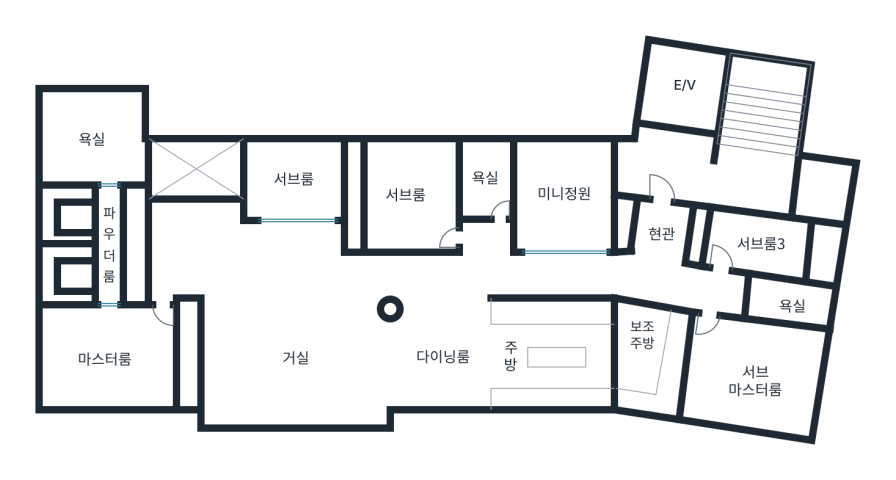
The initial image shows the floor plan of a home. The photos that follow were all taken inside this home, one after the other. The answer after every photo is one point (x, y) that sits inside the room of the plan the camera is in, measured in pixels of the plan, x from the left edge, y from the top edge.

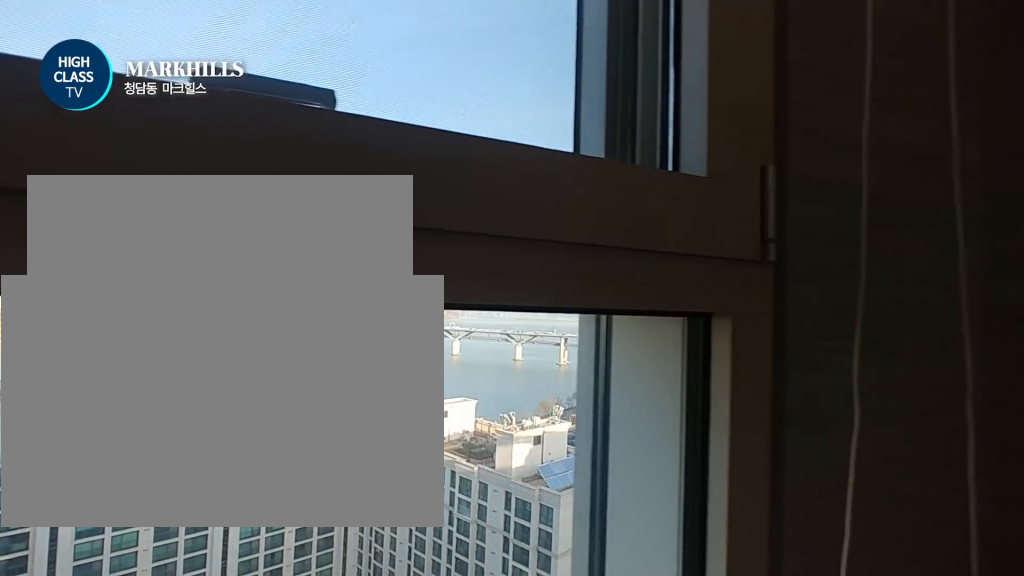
(117, 359)
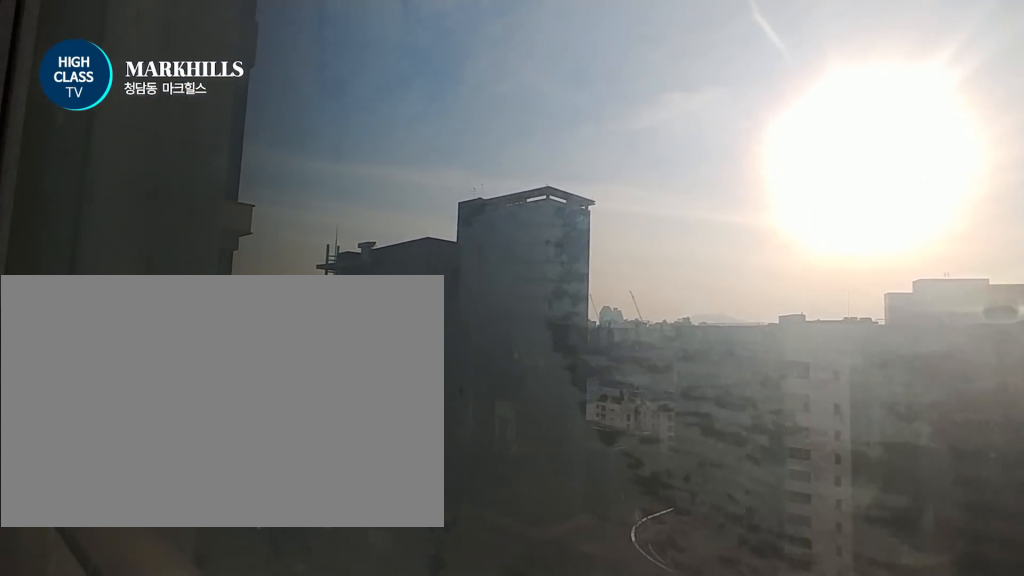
(293, 180)
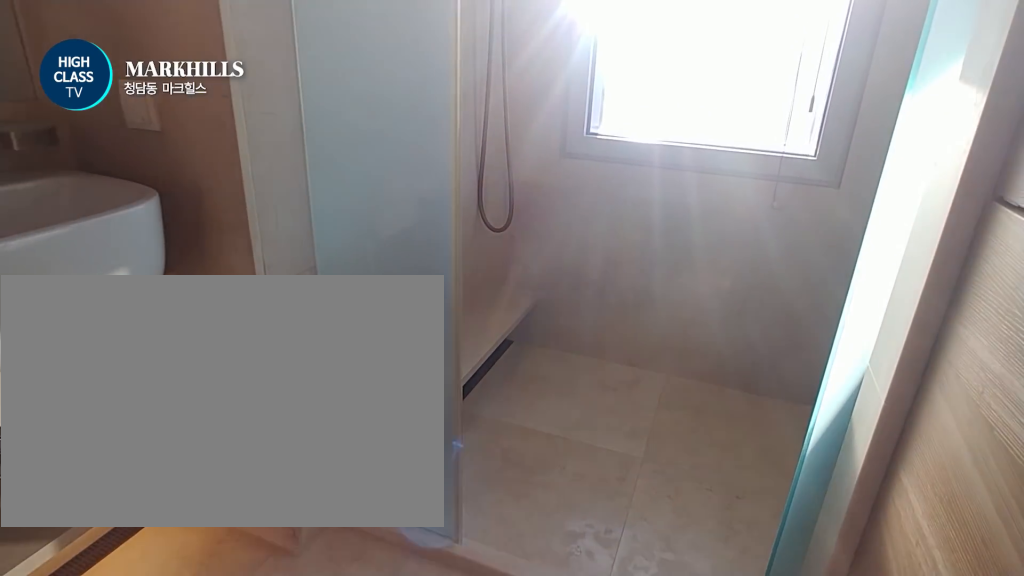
(486, 180)
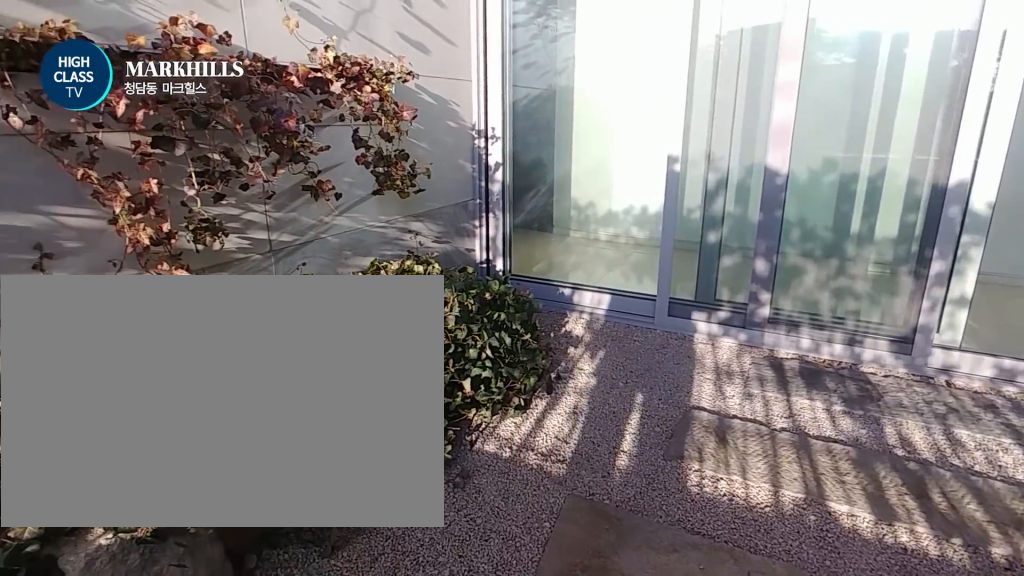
(563, 197)
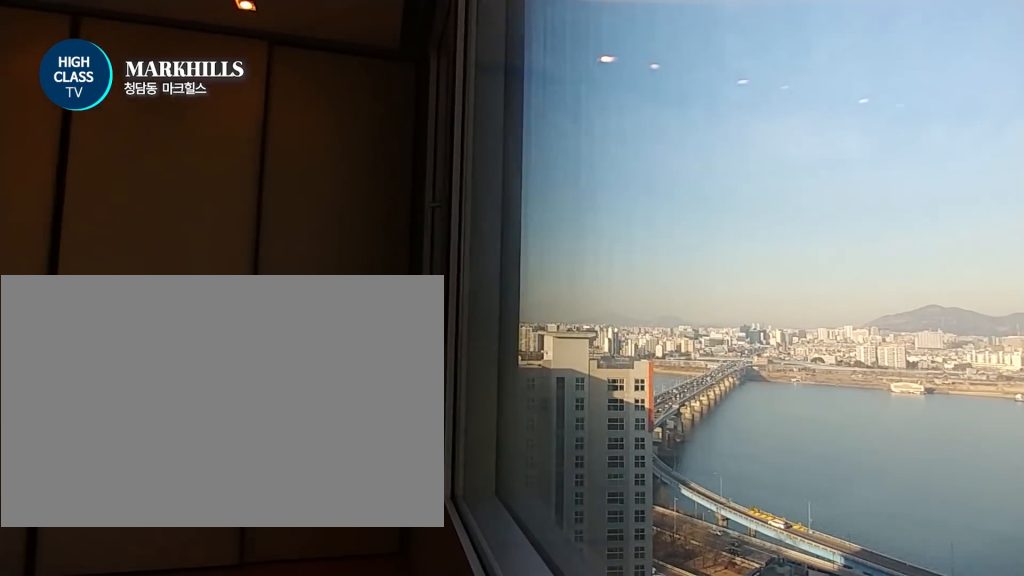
(755, 383)
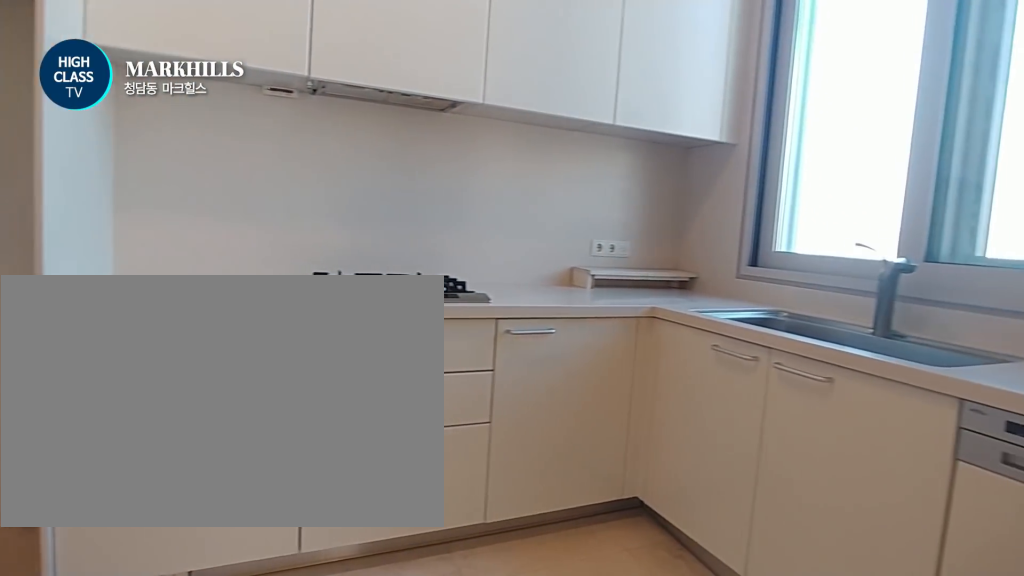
(649, 356)
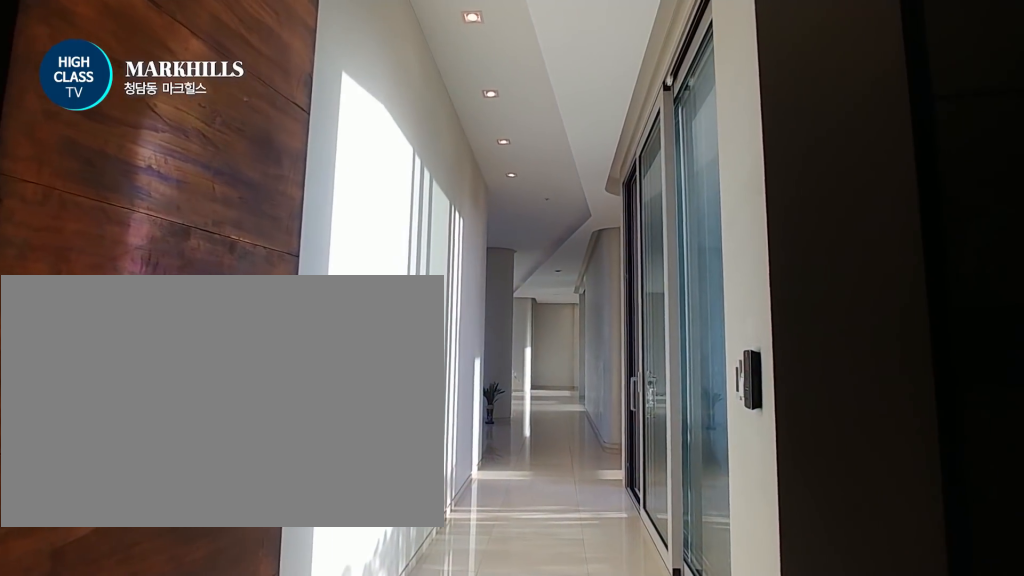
(662, 251)
